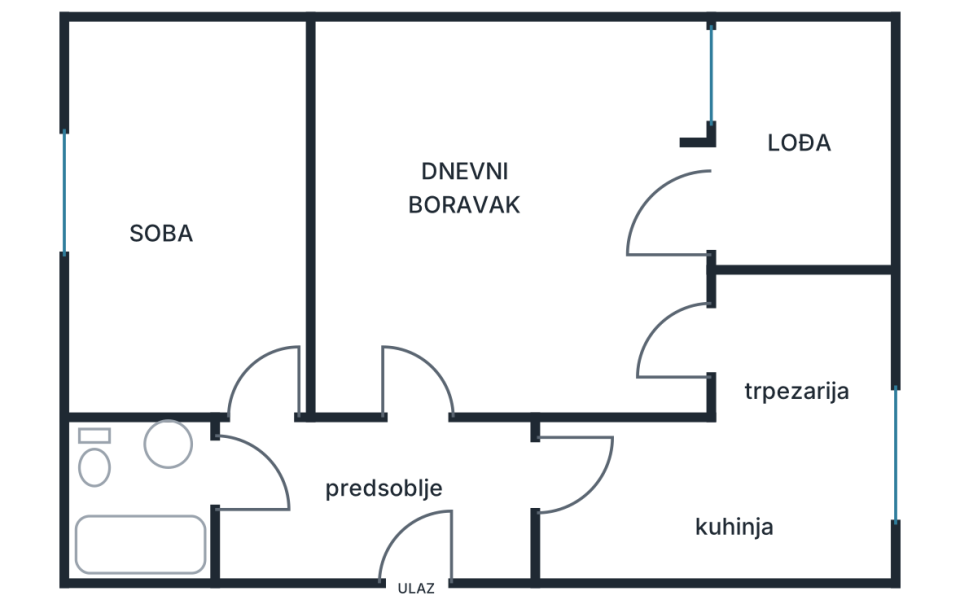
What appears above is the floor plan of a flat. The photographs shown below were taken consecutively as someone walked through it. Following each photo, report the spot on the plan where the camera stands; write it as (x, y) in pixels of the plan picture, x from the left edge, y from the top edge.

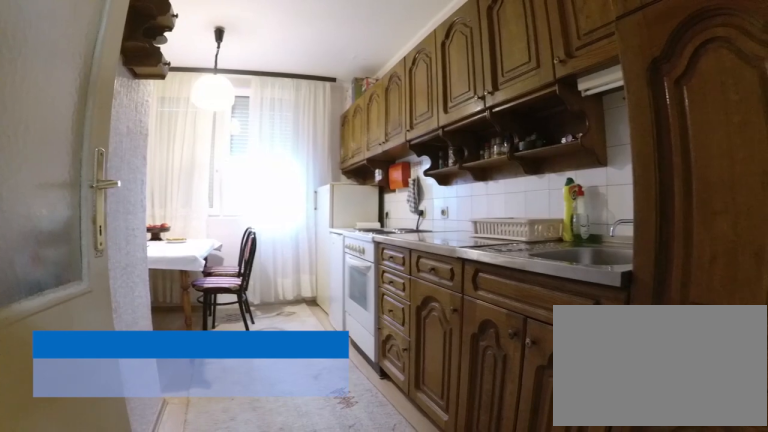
(493, 487)
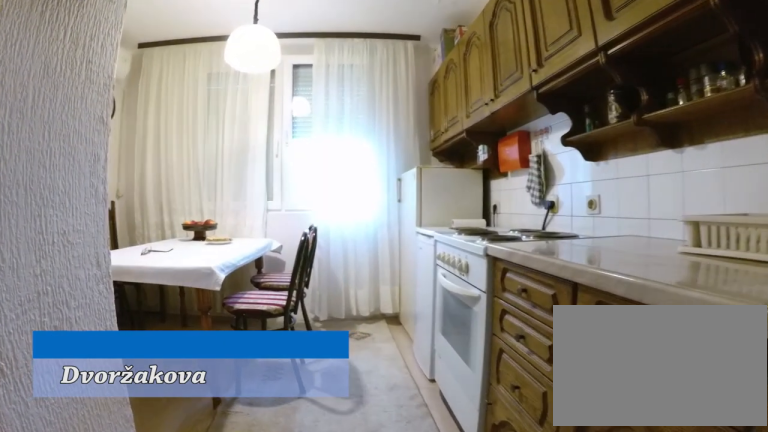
(595, 488)
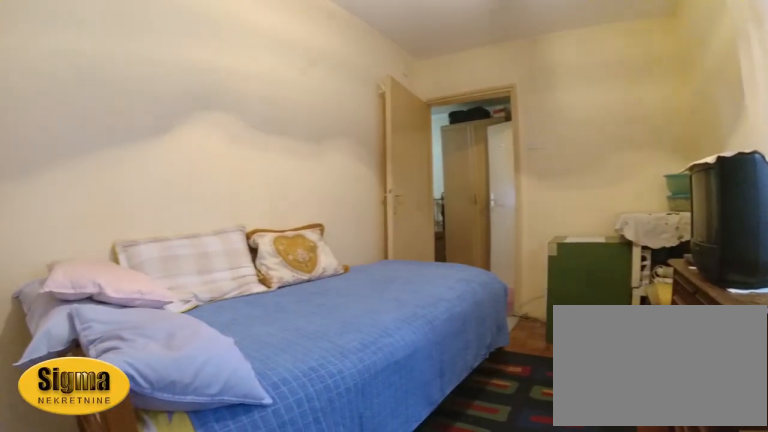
(120, 129)
